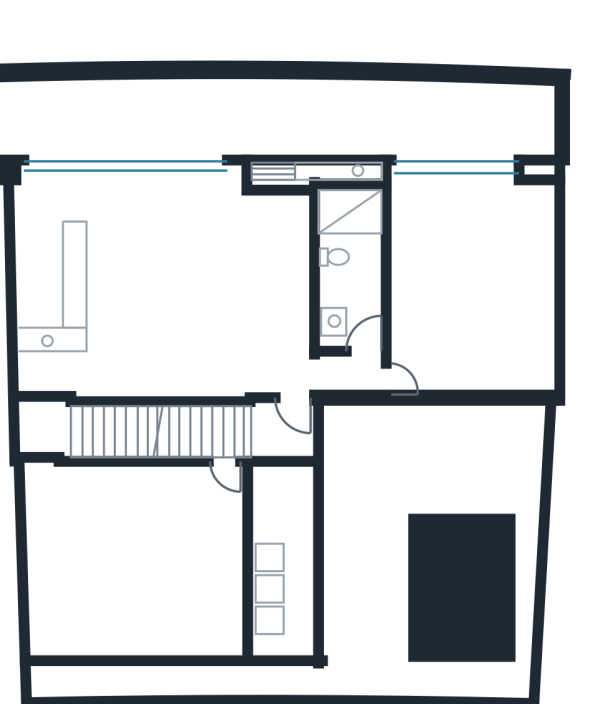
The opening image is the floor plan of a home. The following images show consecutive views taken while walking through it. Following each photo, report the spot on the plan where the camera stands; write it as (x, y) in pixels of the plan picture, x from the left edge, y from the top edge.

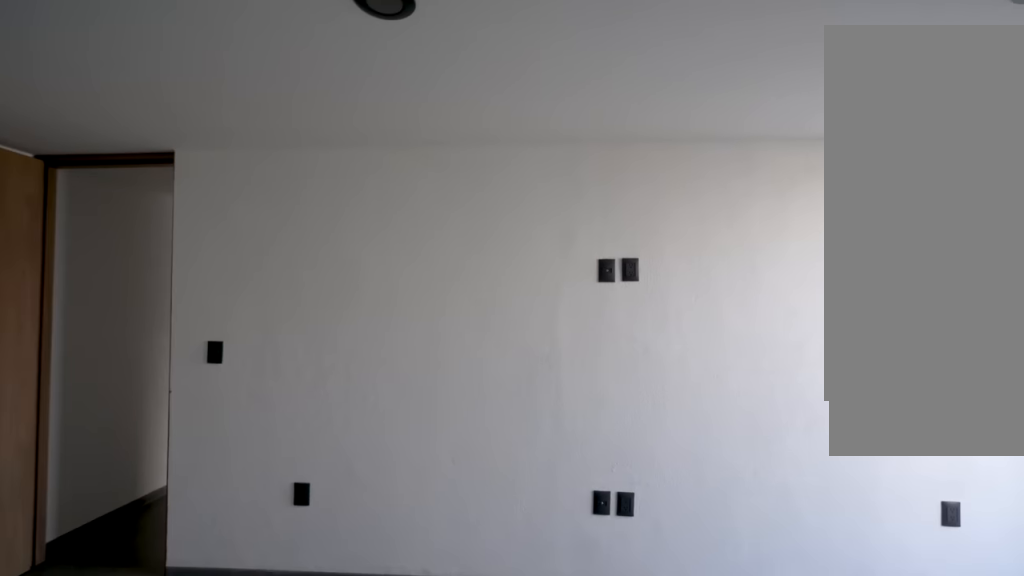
(496, 381)
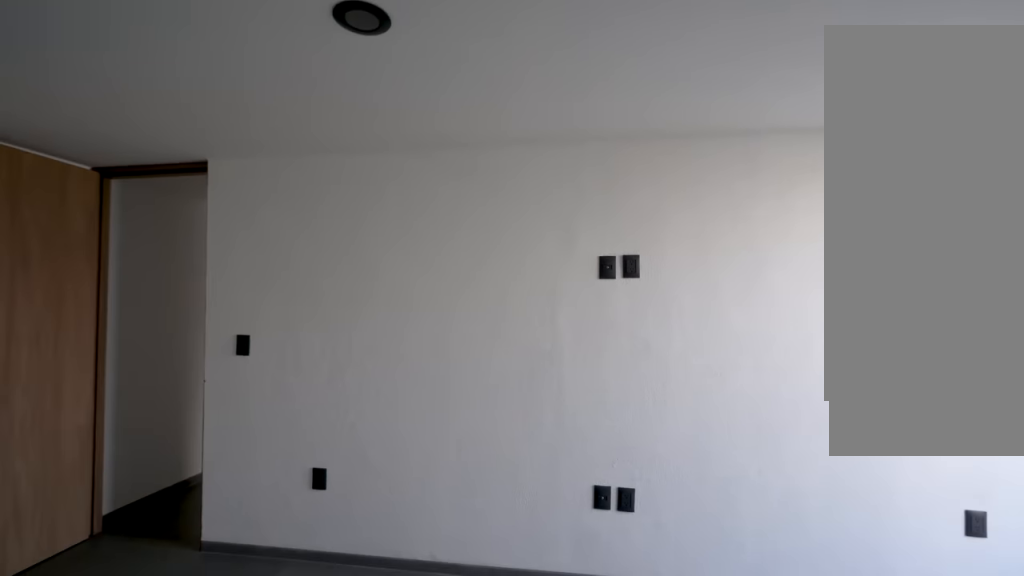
(496, 381)
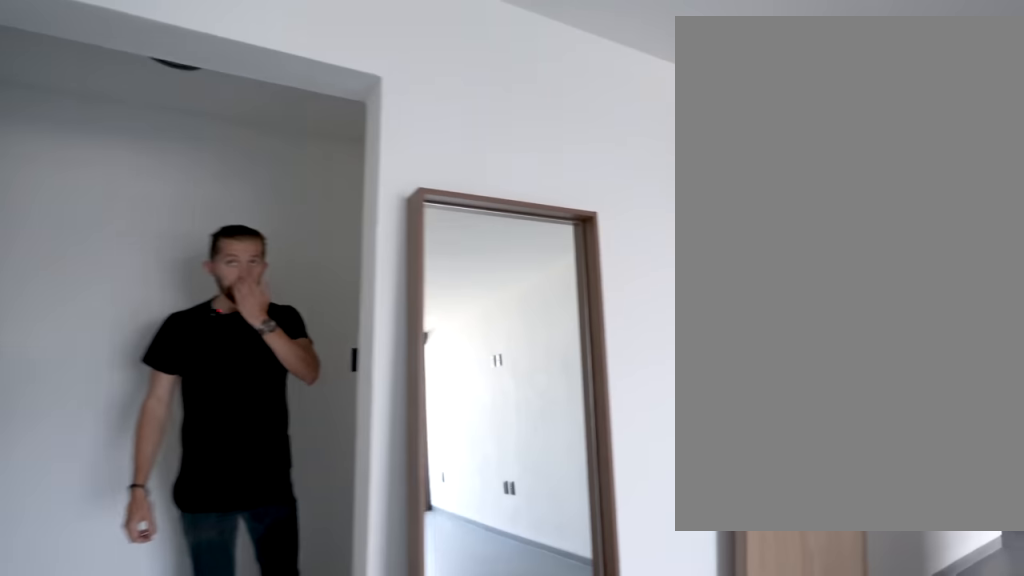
(461, 371)
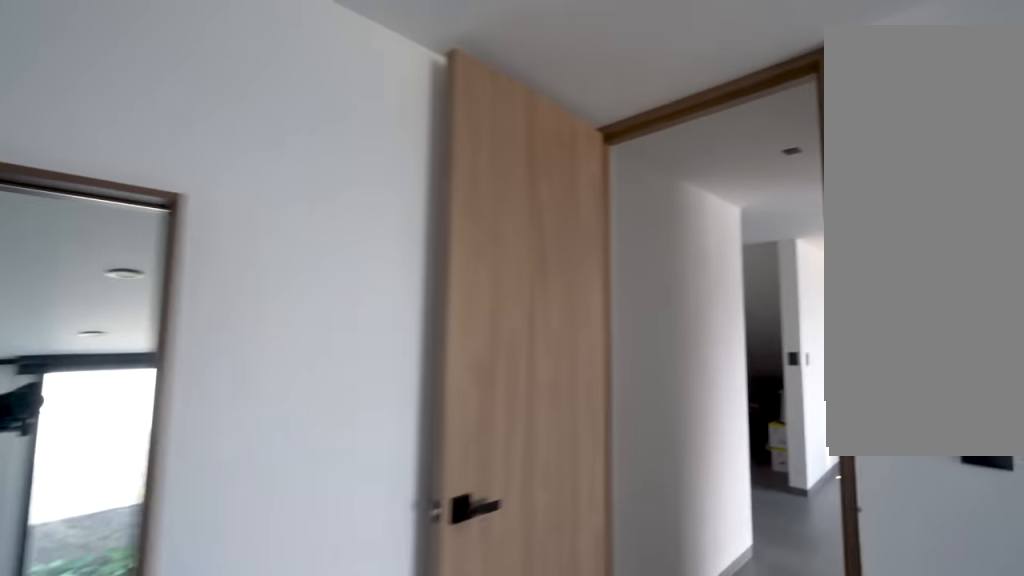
(461, 372)
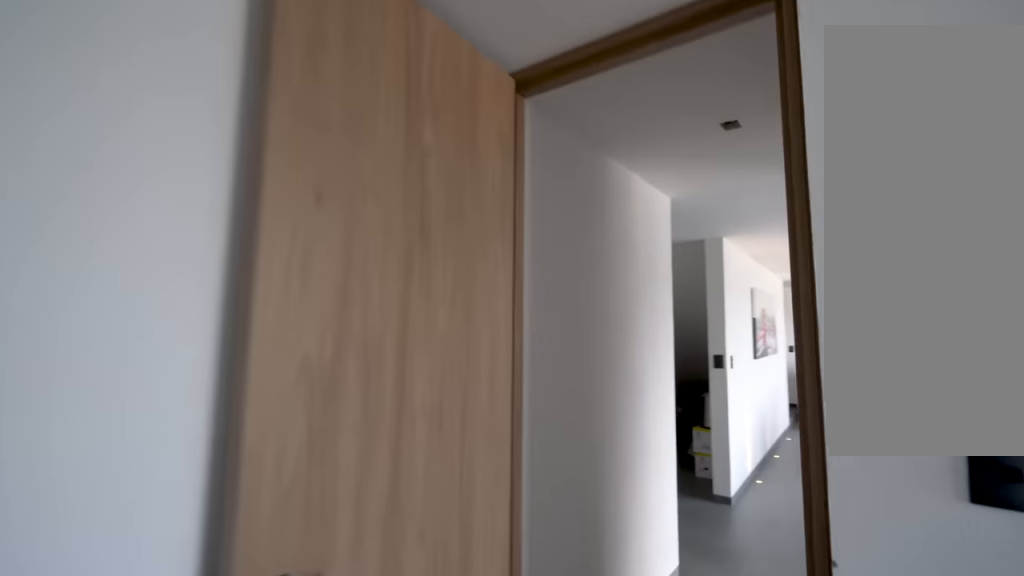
(461, 371)
